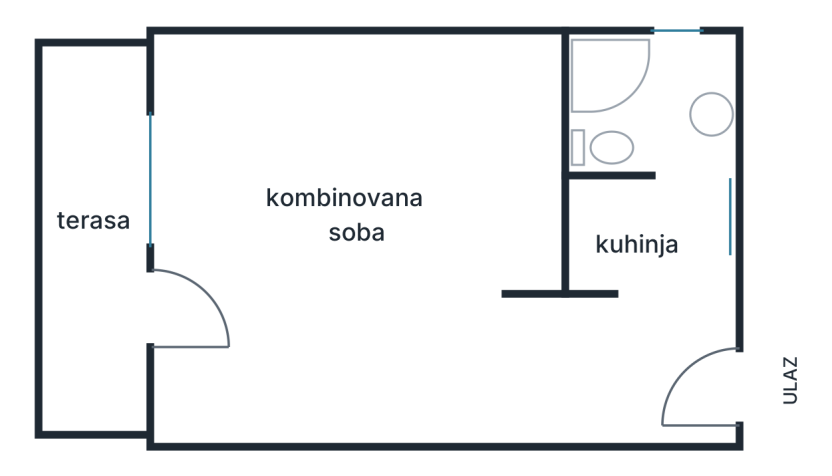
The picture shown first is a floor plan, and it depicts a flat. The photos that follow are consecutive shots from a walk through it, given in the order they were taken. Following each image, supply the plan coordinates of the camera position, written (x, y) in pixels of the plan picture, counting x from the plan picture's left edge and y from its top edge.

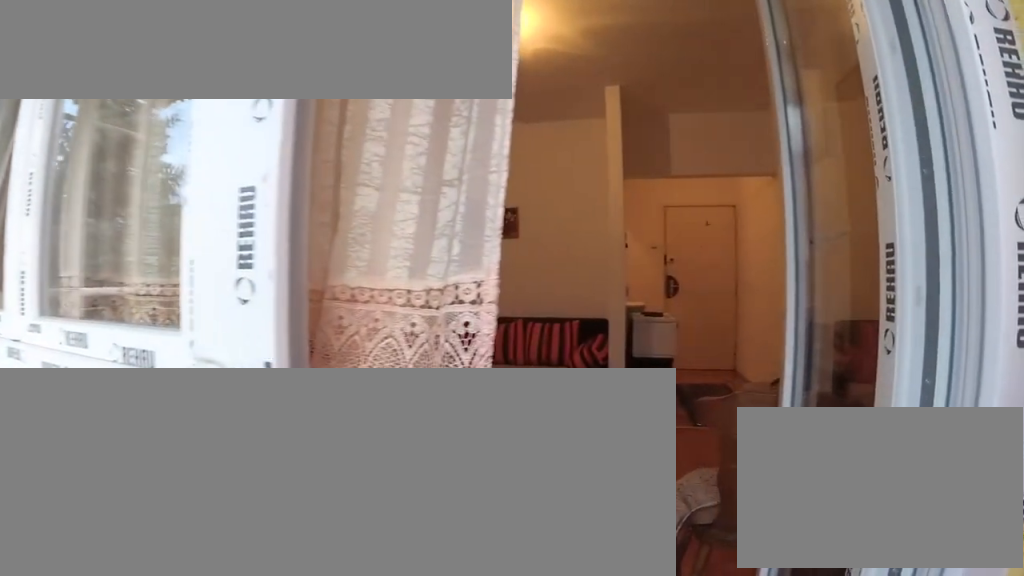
(90, 312)
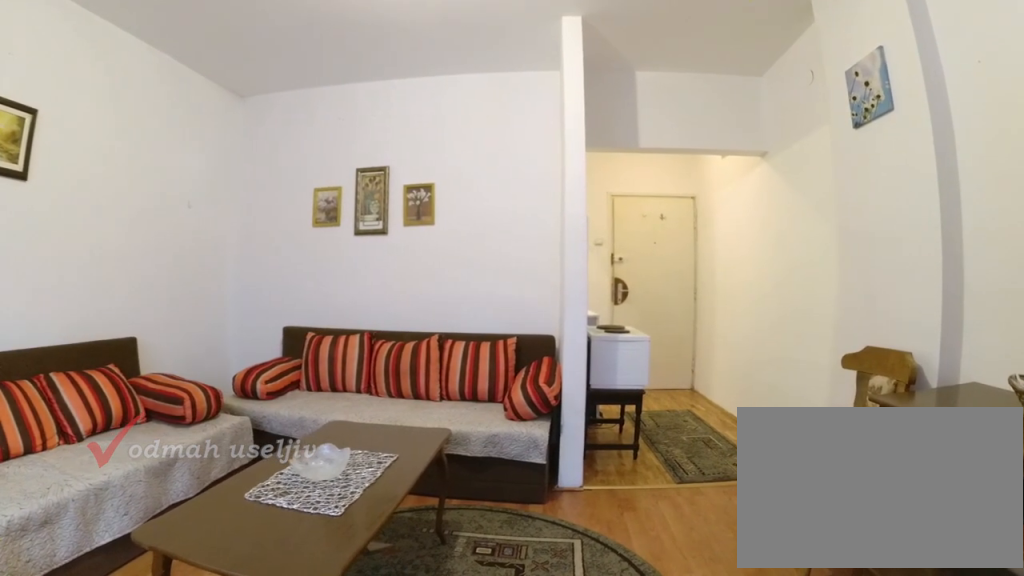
(186, 316)
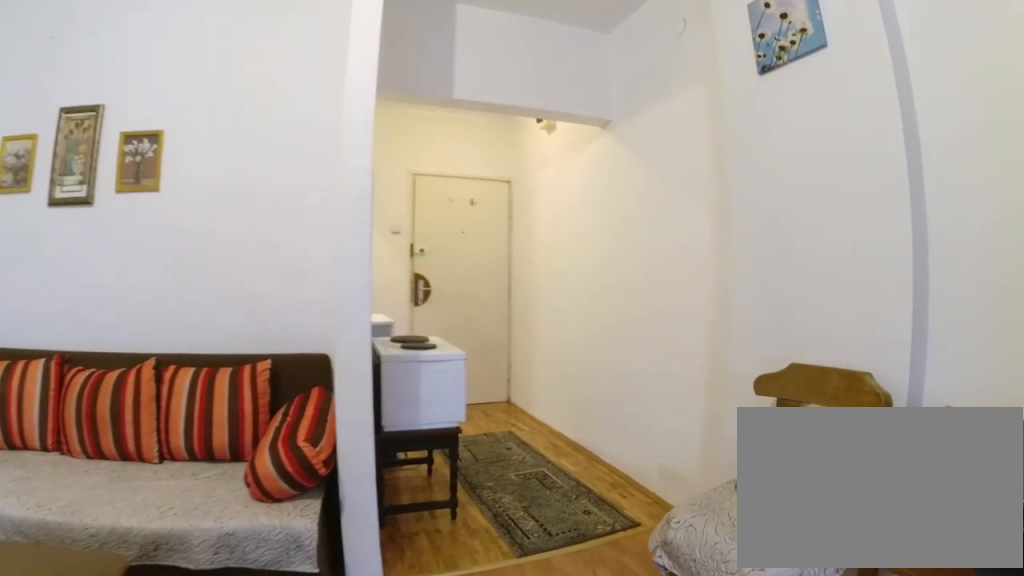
(339, 321)
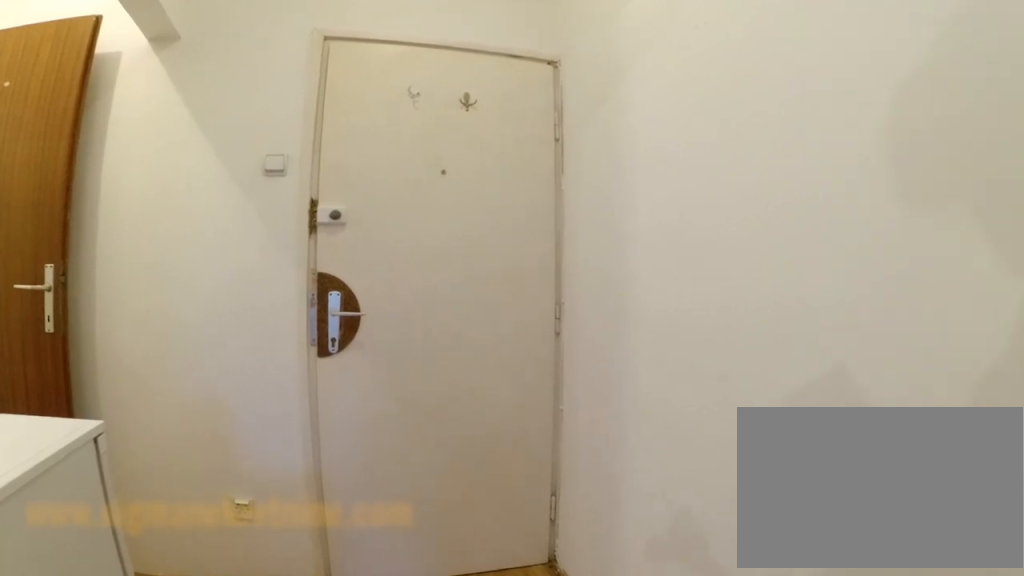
(565, 358)
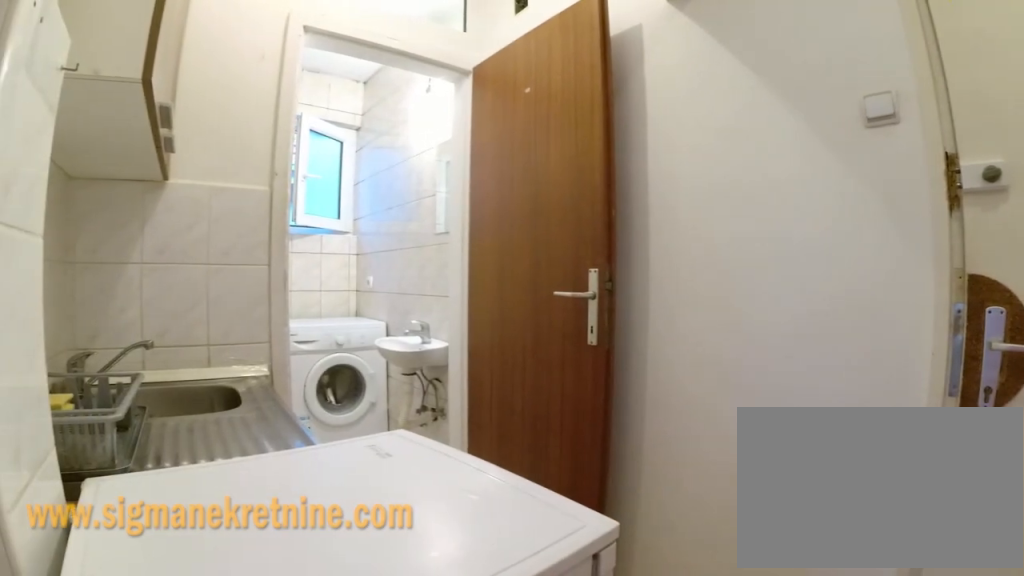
(608, 354)
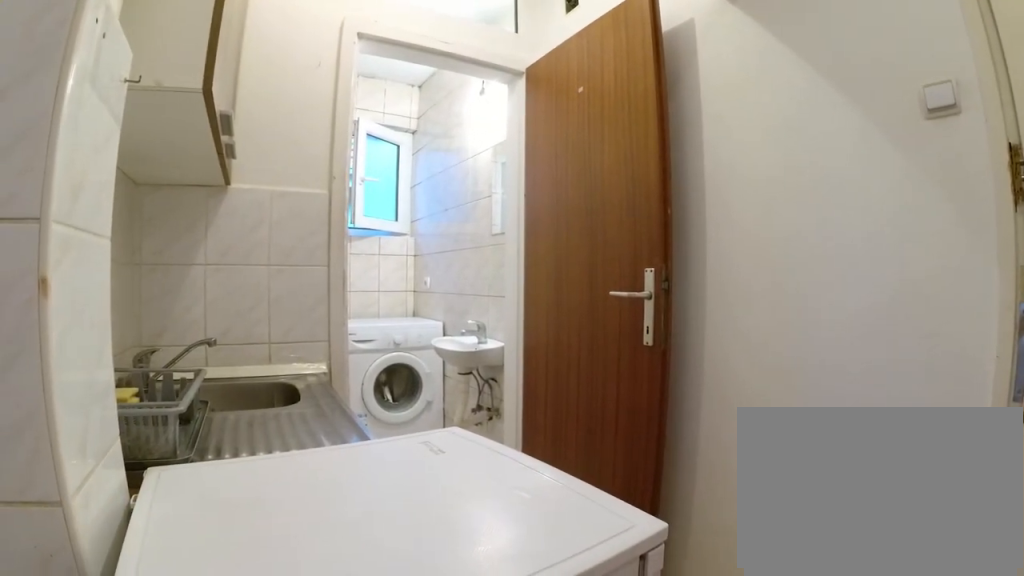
(619, 362)
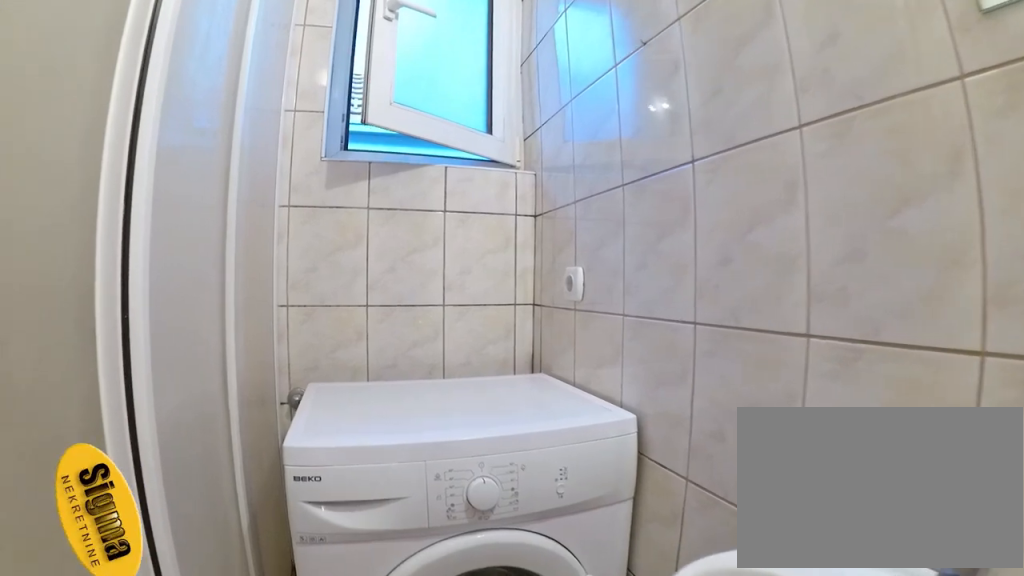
(684, 135)
